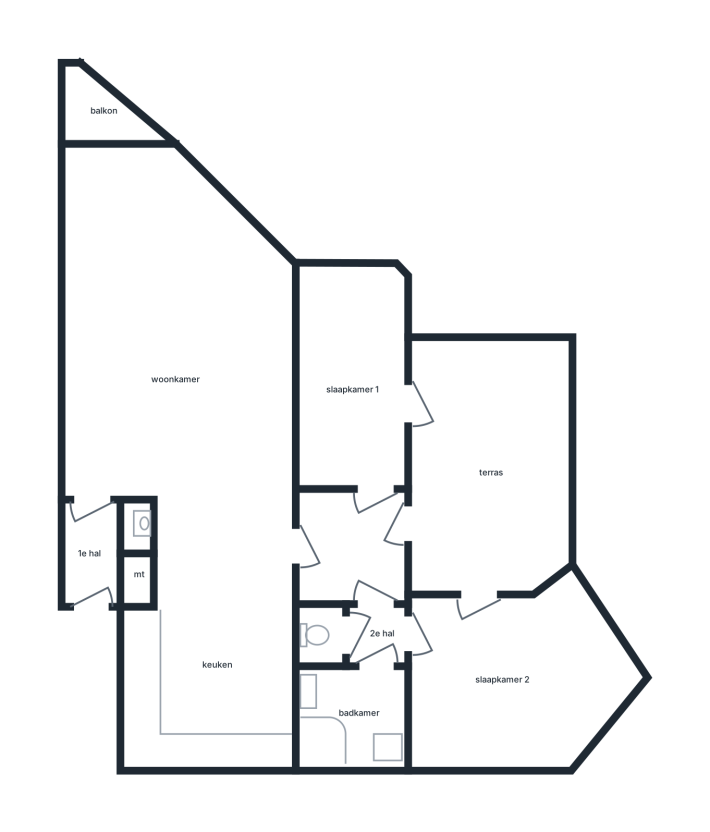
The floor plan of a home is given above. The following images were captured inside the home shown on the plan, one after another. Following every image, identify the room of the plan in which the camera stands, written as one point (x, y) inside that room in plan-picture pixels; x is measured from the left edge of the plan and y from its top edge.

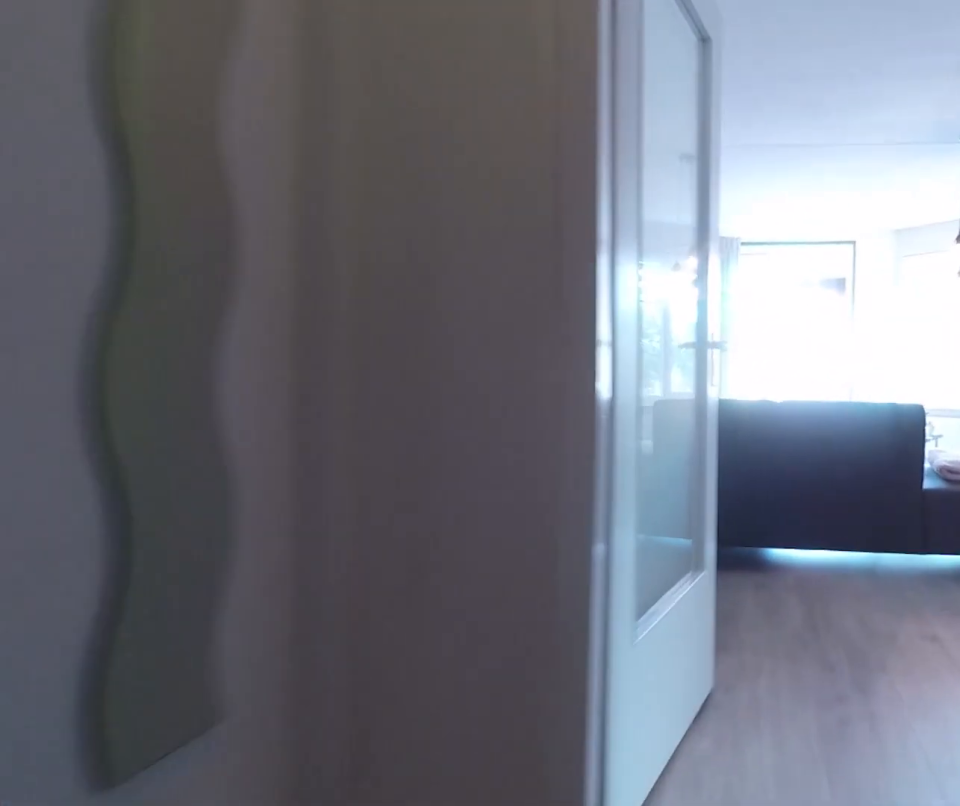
(93, 554)
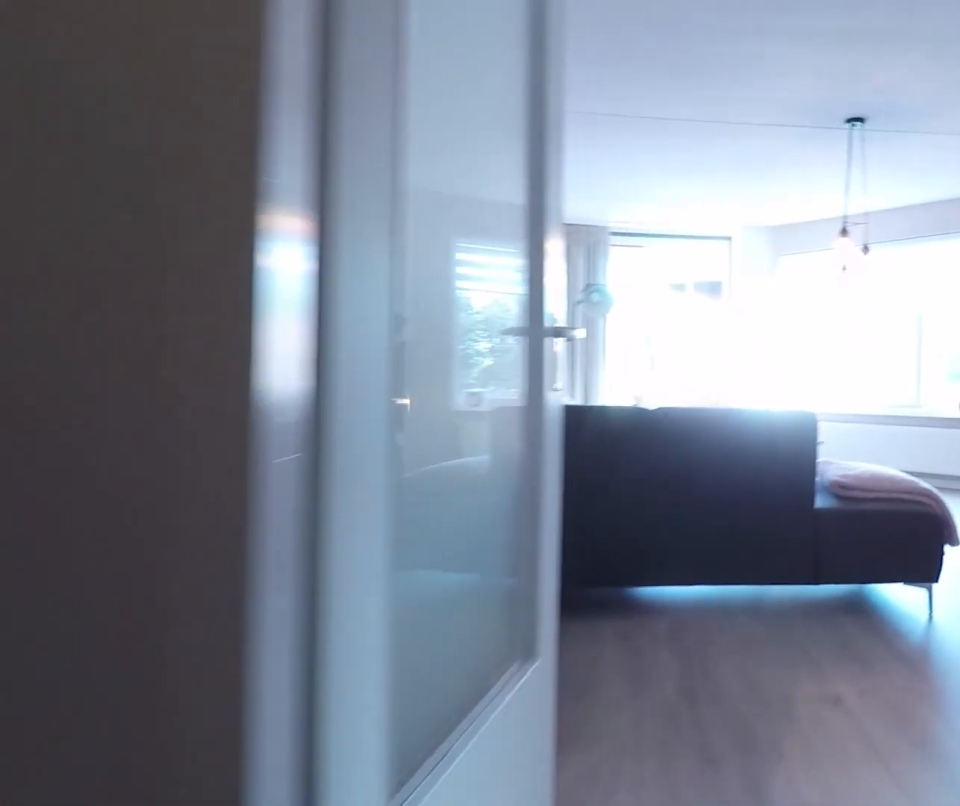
(93, 554)
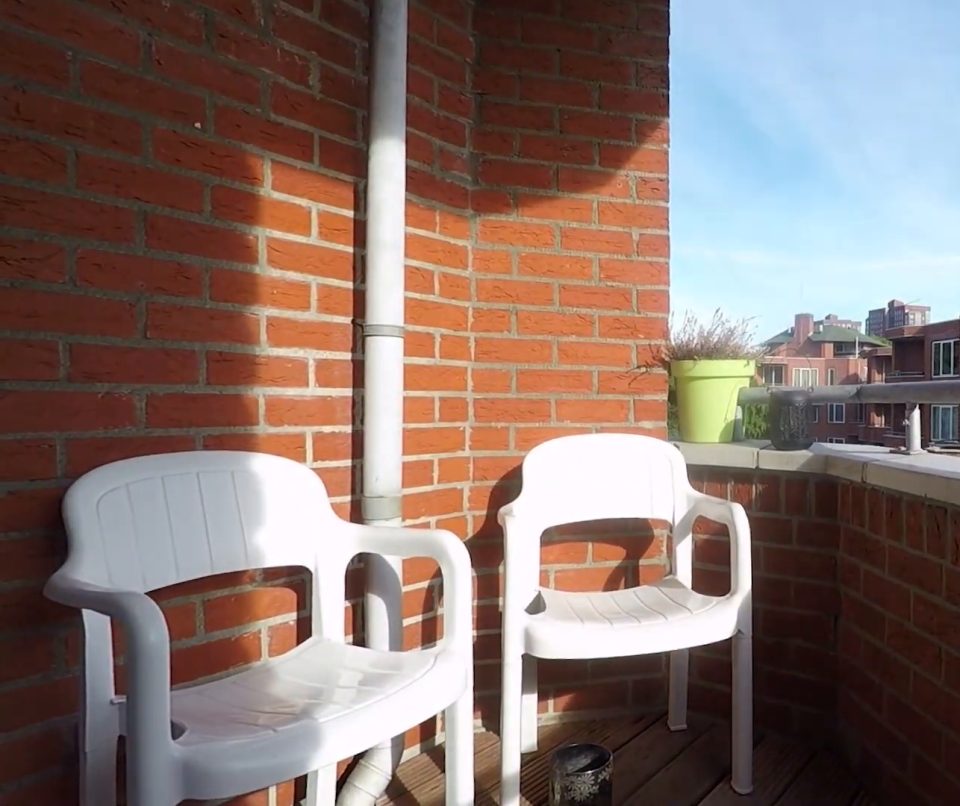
(103, 110)
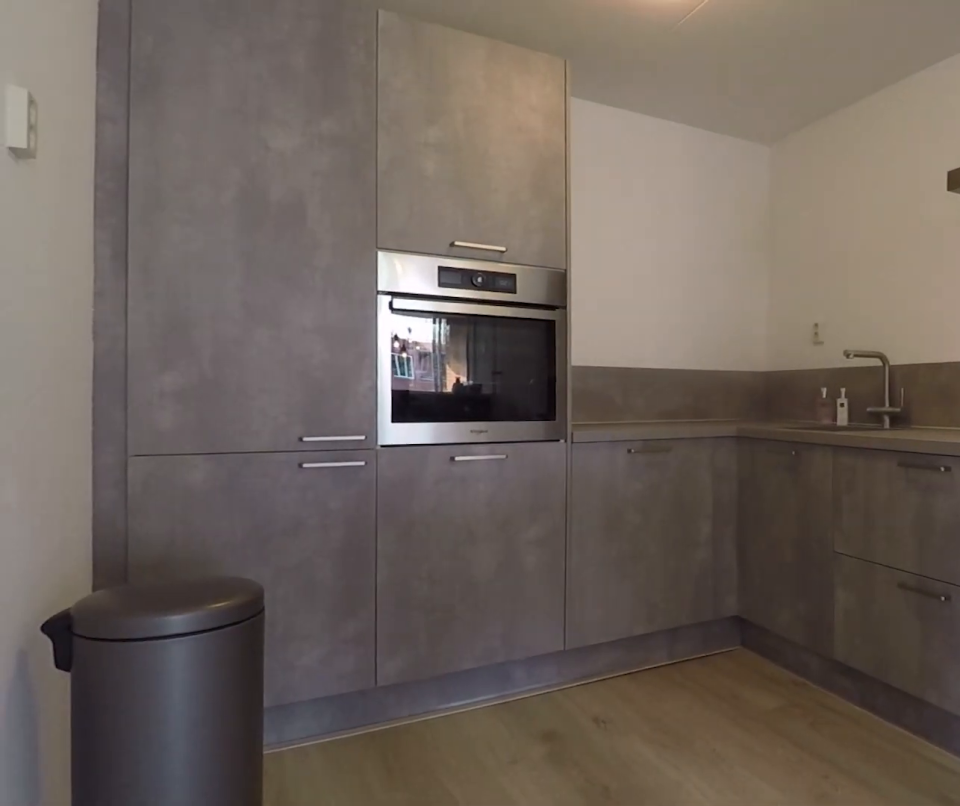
(210, 686)
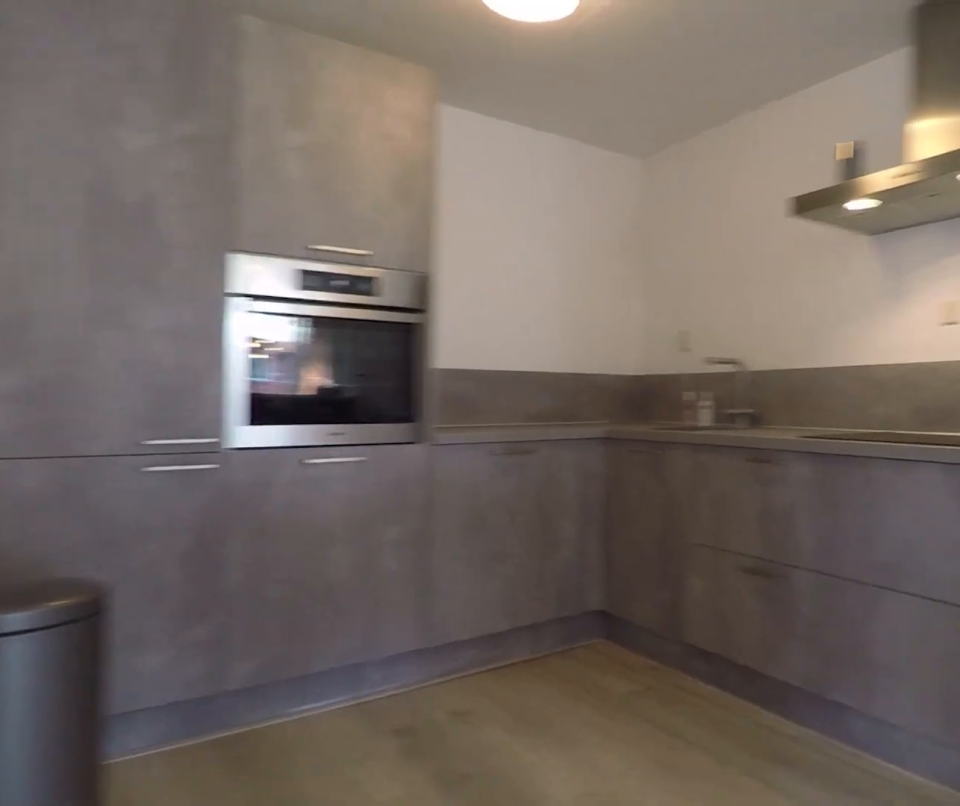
(210, 686)
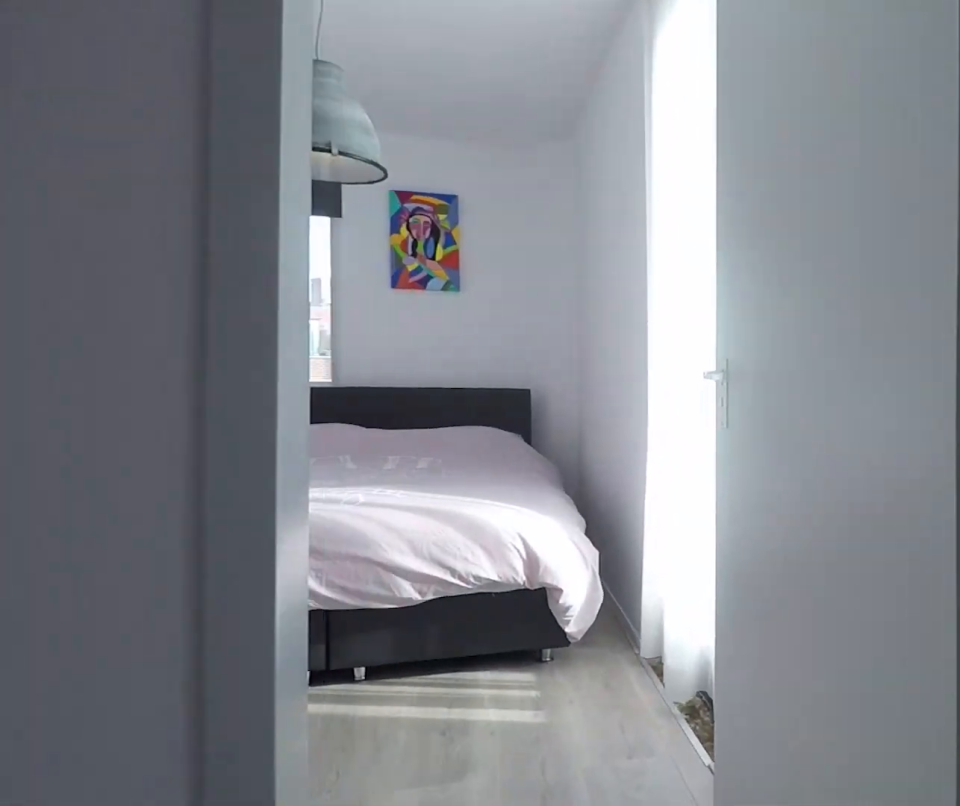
(356, 564)
